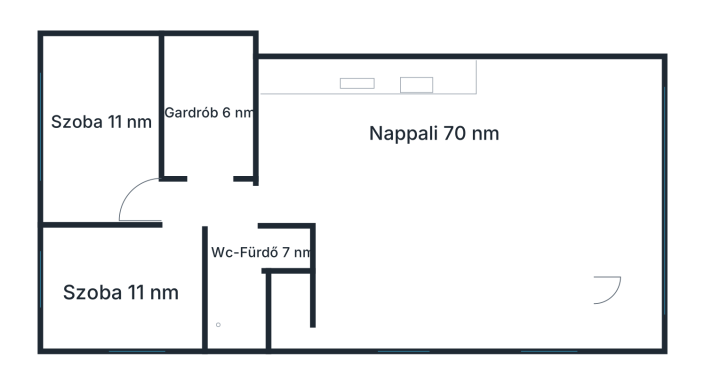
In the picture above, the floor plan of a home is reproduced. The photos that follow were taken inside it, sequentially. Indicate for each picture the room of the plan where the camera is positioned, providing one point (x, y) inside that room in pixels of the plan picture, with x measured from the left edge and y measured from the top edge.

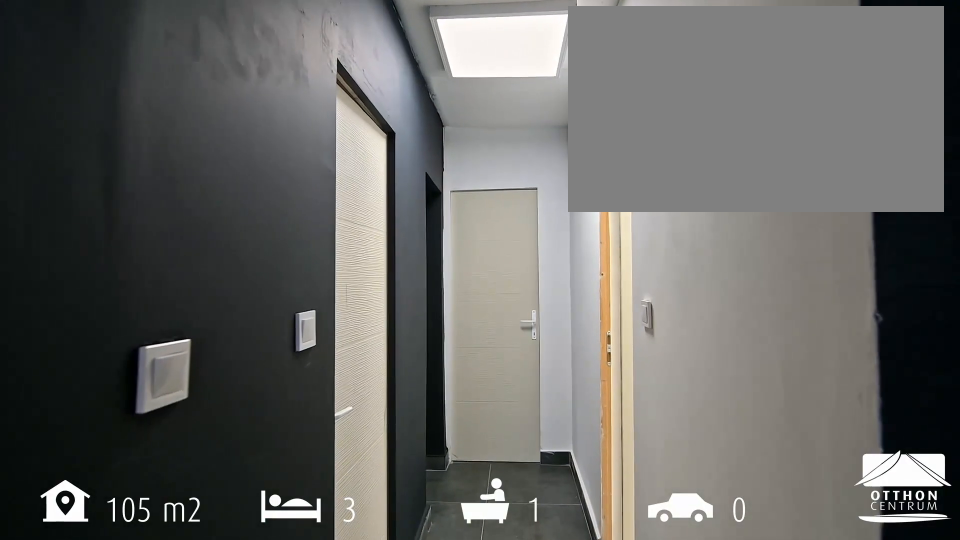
(208, 203)
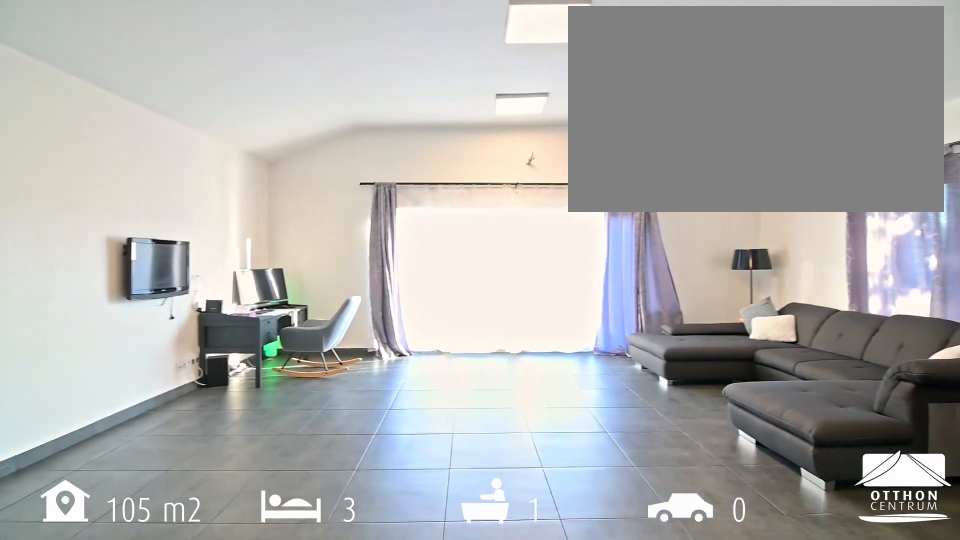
(459, 210)
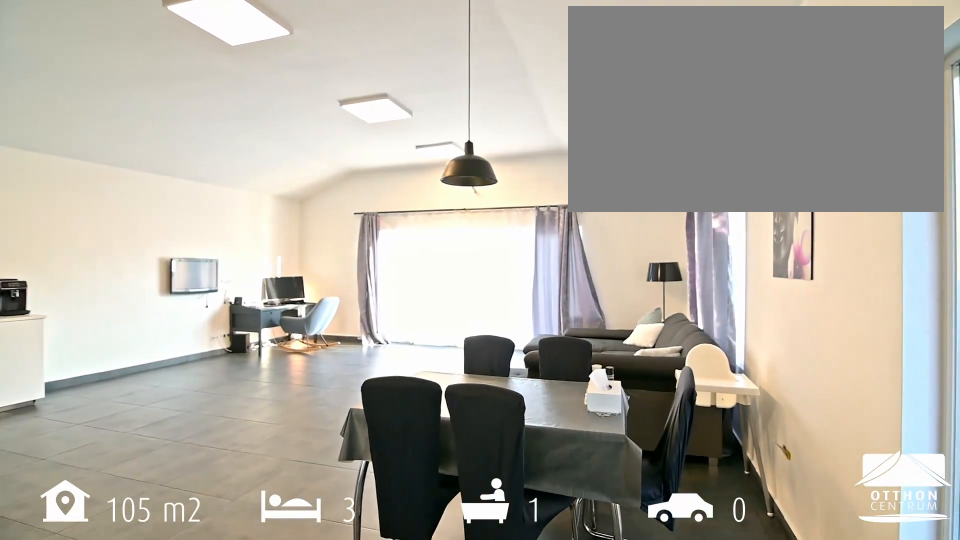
(459, 210)
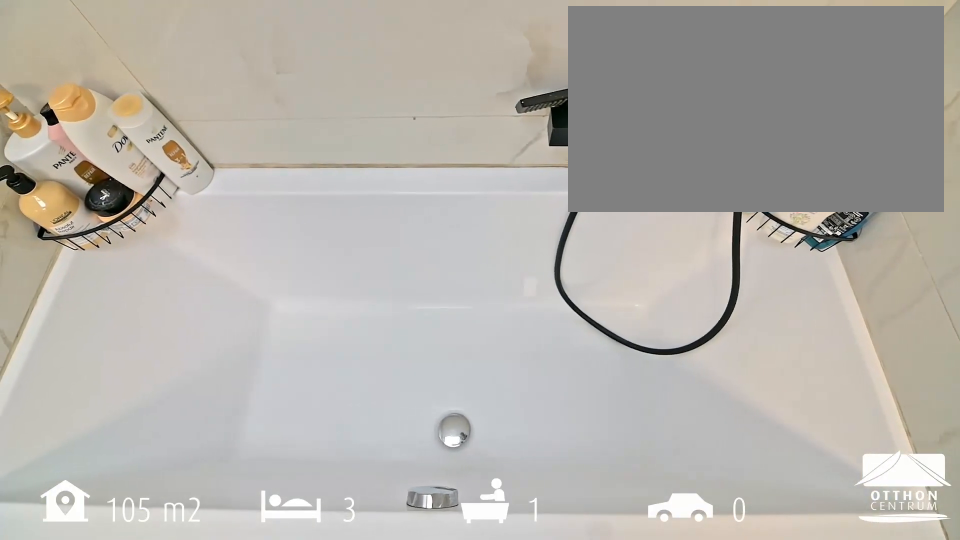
(234, 278)
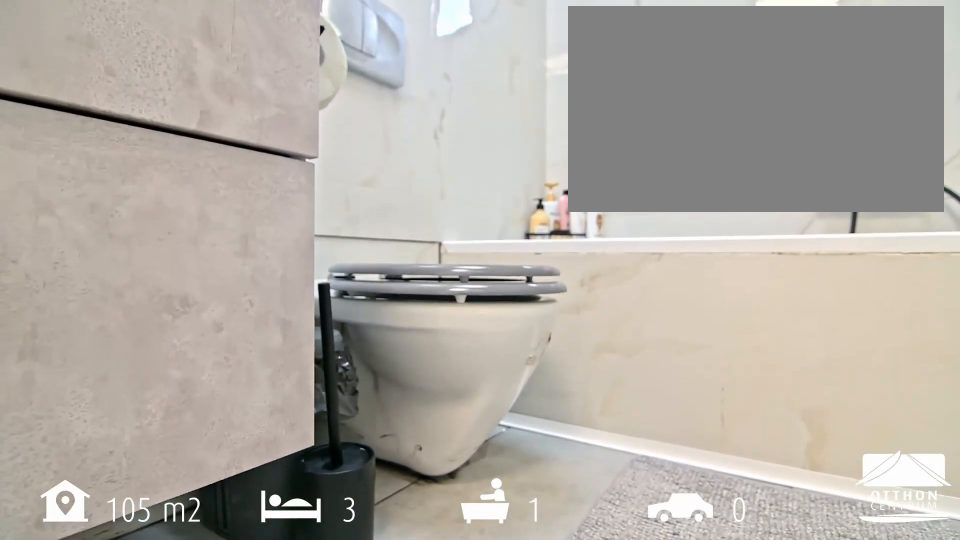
(234, 278)
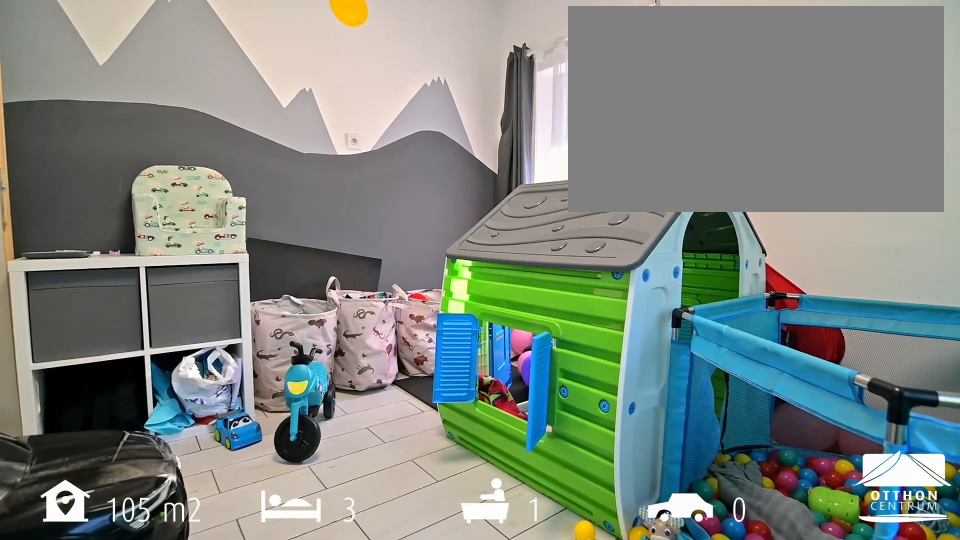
(121, 294)
